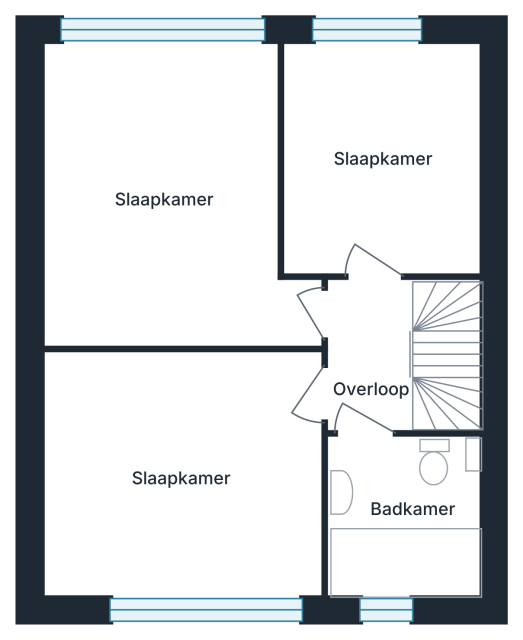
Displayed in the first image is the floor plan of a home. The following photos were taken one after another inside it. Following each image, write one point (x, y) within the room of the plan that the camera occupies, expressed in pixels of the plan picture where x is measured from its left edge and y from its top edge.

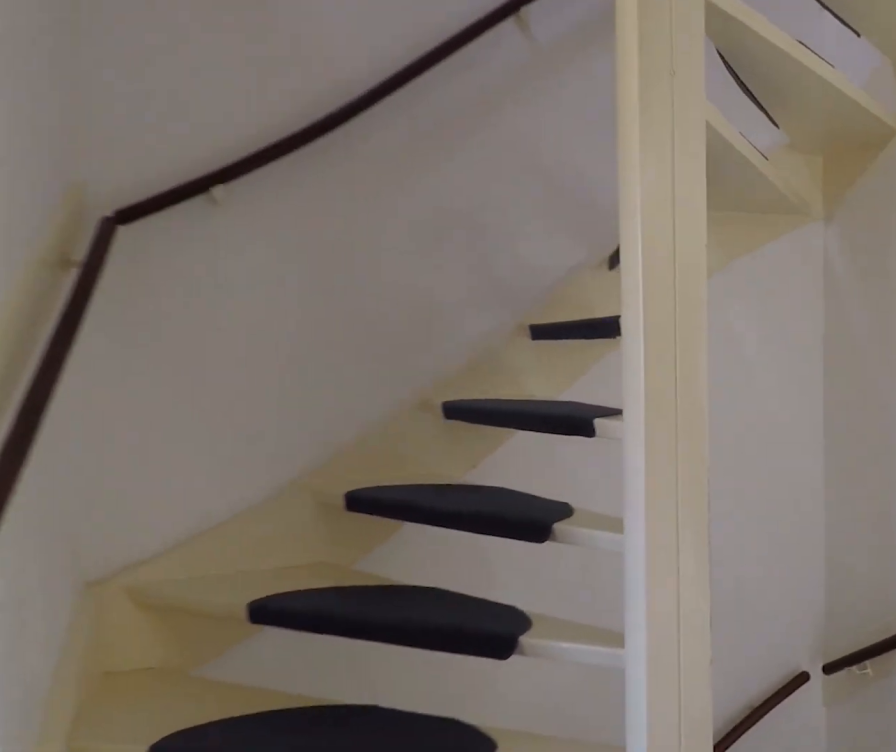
(369, 353)
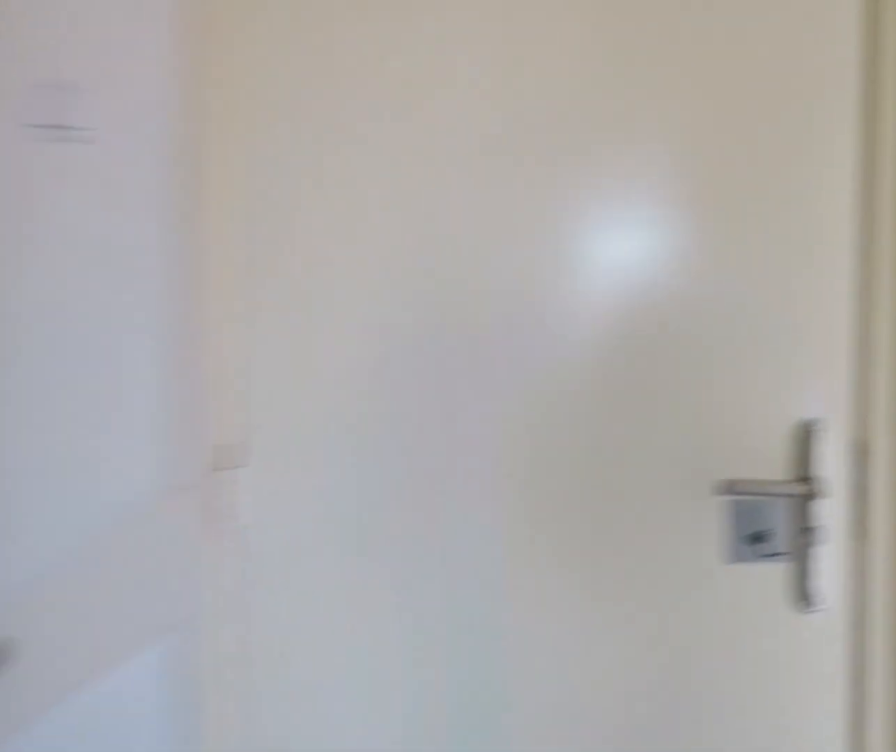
(369, 353)
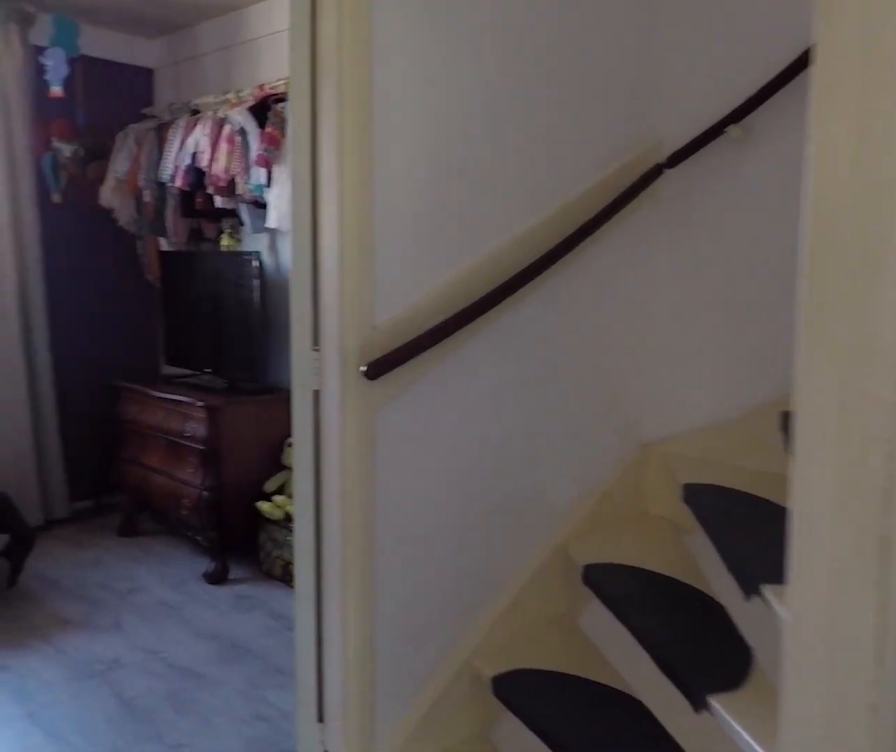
(370, 354)
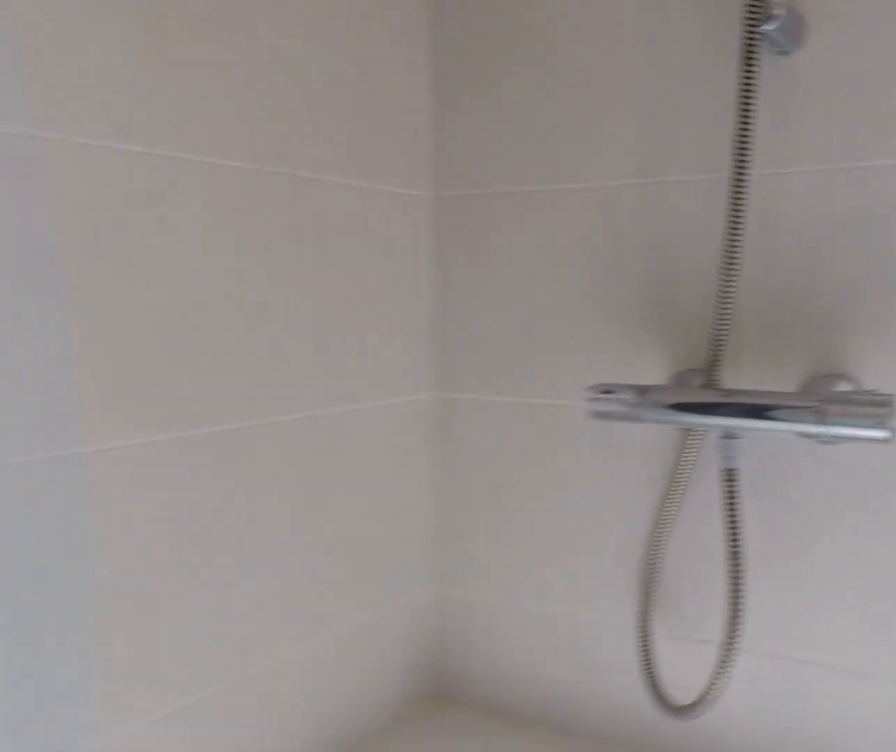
(405, 518)
